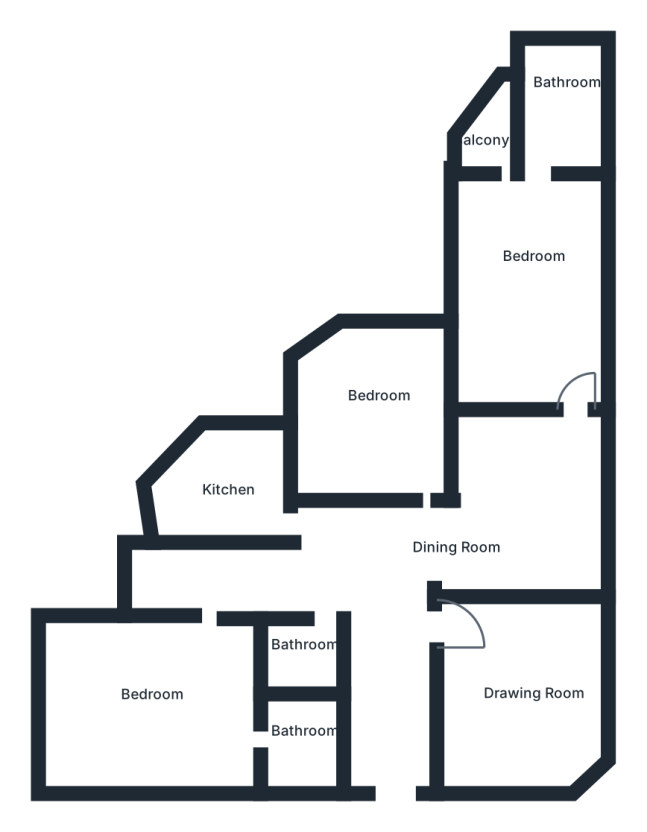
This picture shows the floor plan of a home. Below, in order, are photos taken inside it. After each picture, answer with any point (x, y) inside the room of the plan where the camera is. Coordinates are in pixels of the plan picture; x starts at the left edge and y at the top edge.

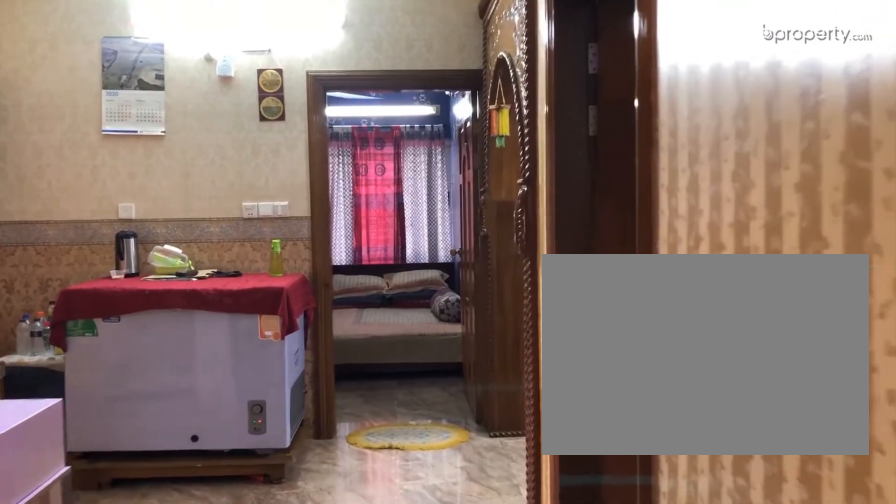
(397, 618)
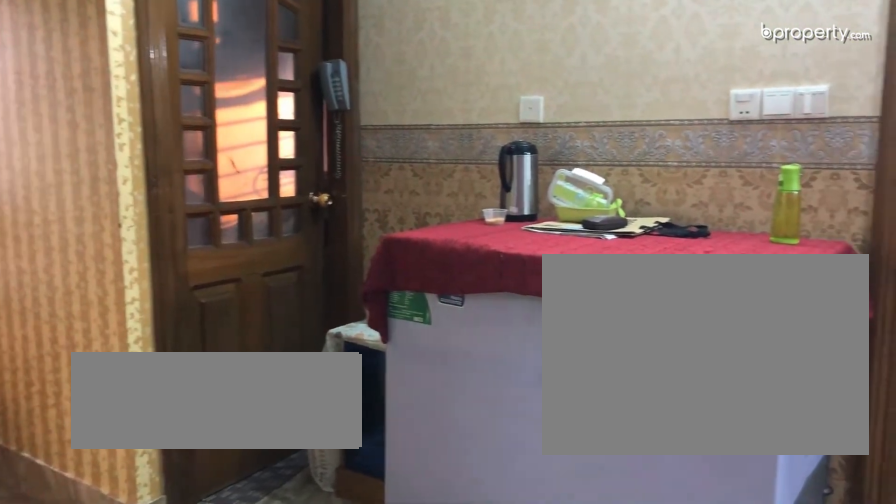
(373, 563)
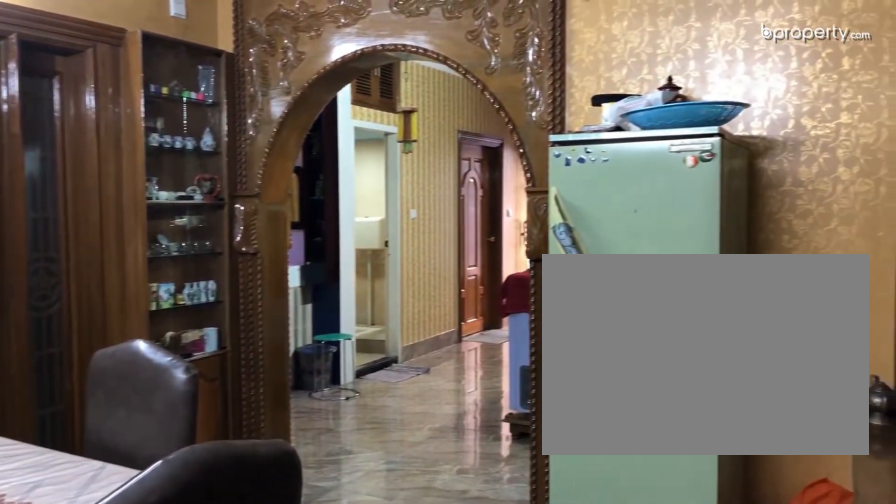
(528, 529)
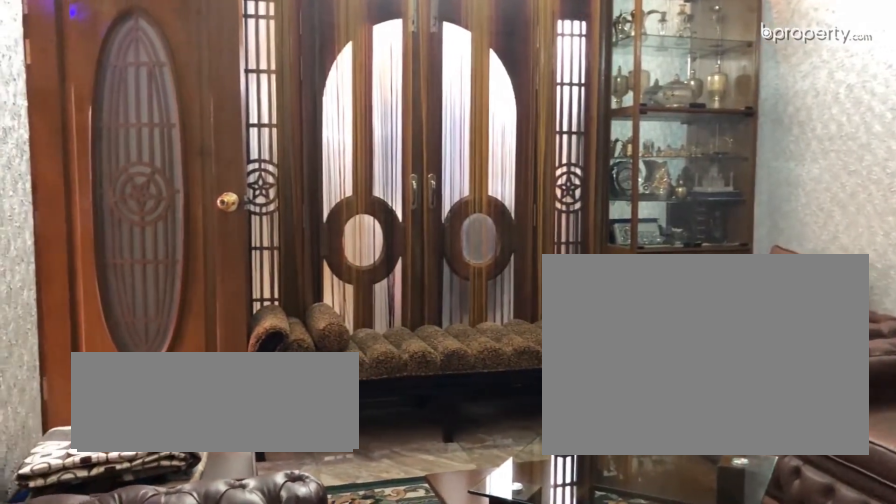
(532, 696)
